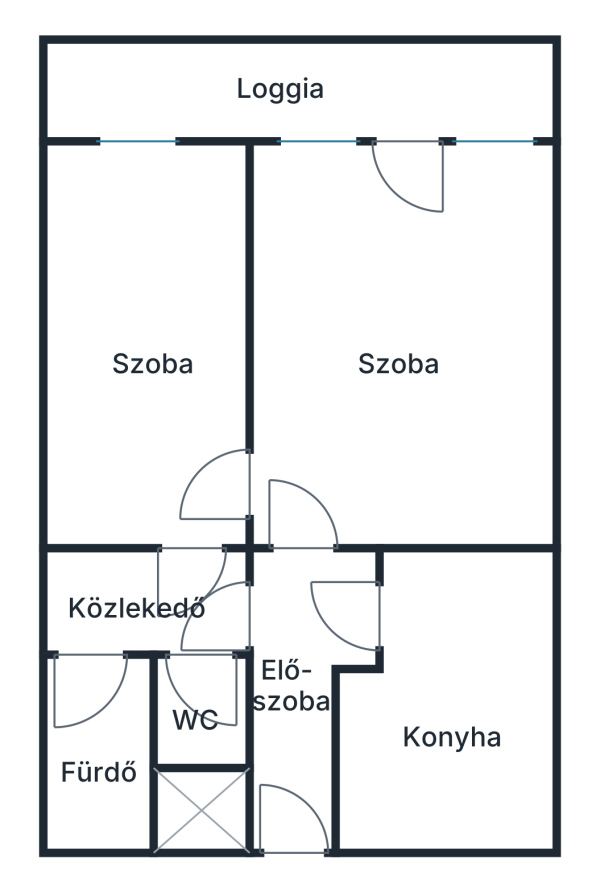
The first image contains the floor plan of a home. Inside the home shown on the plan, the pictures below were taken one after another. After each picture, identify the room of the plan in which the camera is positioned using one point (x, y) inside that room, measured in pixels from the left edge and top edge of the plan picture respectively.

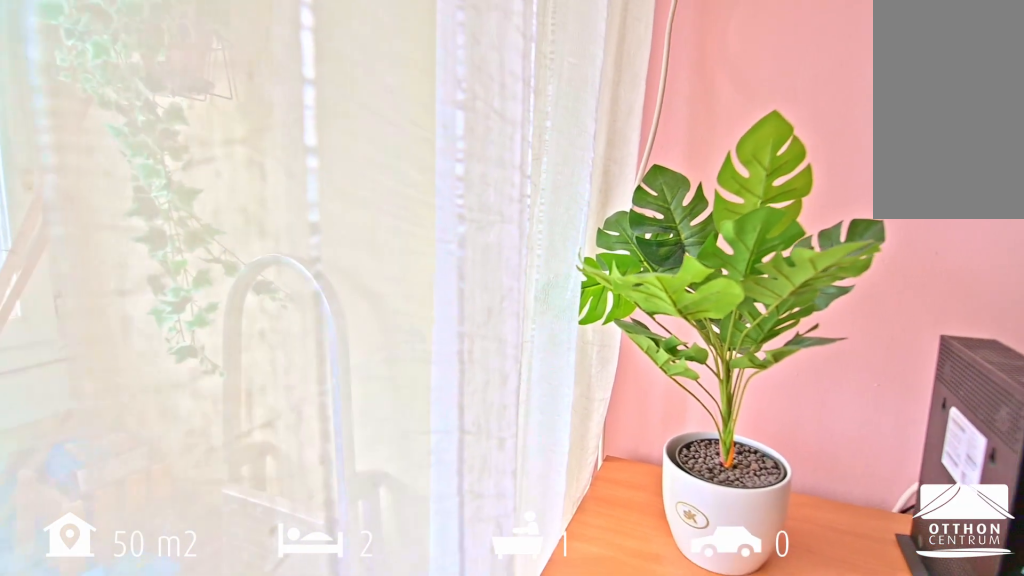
(393, 393)
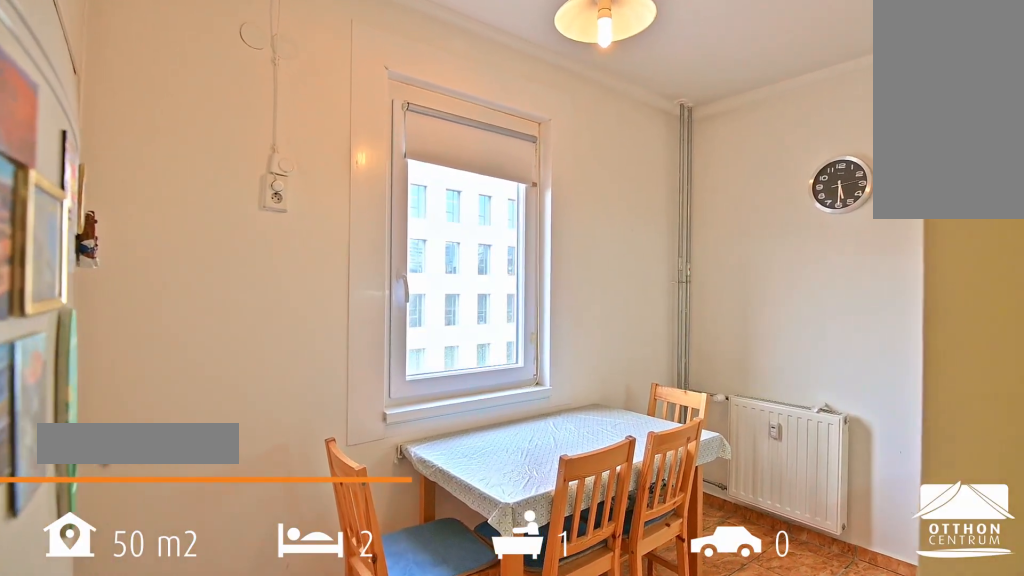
(469, 689)
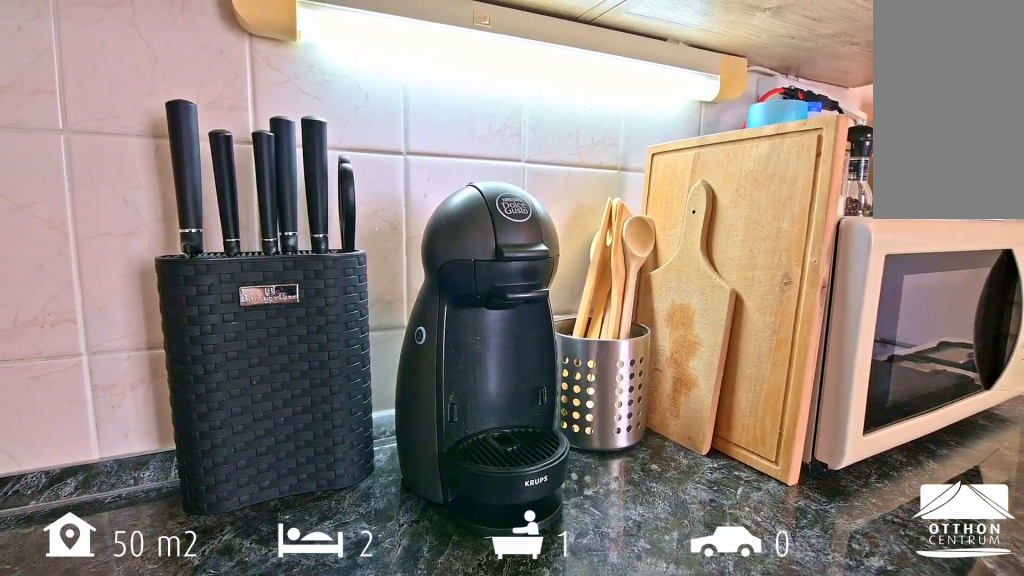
(469, 689)
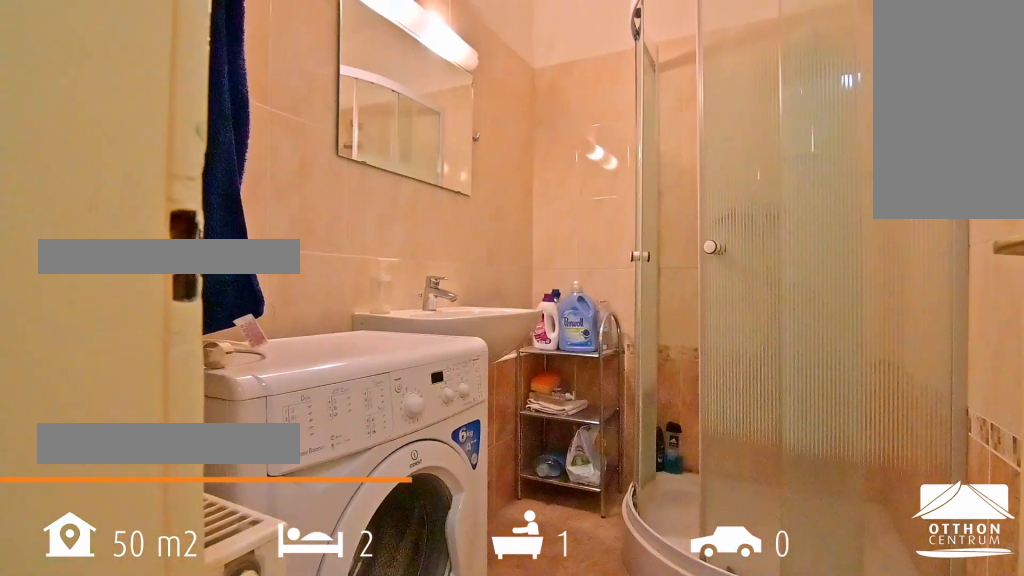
(108, 776)
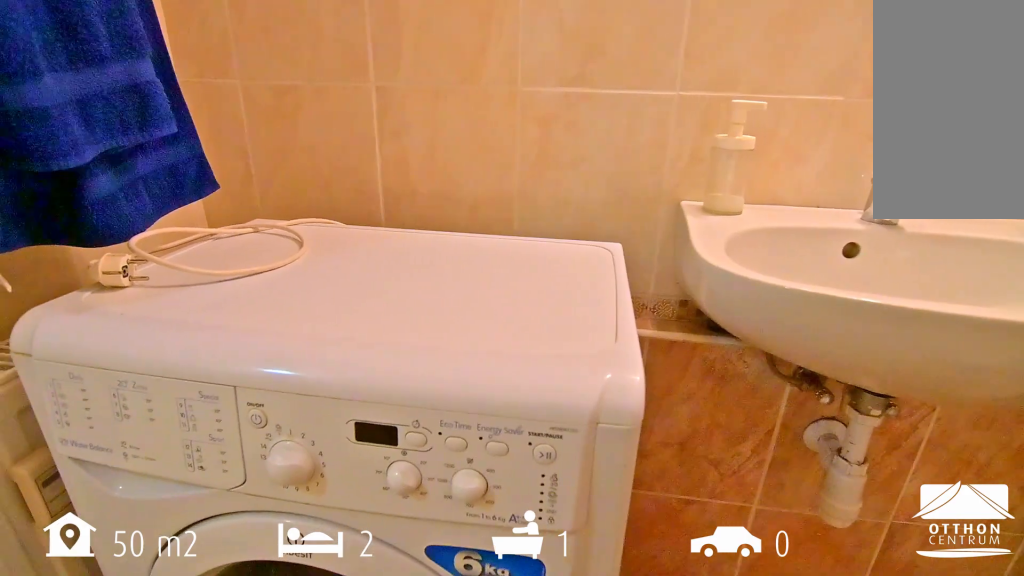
(106, 775)
